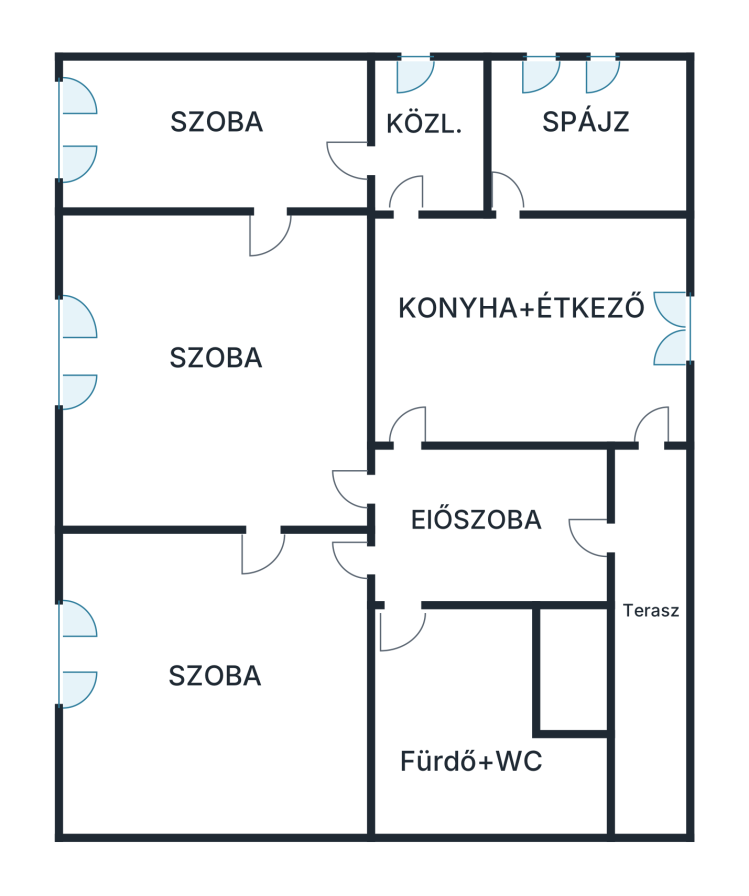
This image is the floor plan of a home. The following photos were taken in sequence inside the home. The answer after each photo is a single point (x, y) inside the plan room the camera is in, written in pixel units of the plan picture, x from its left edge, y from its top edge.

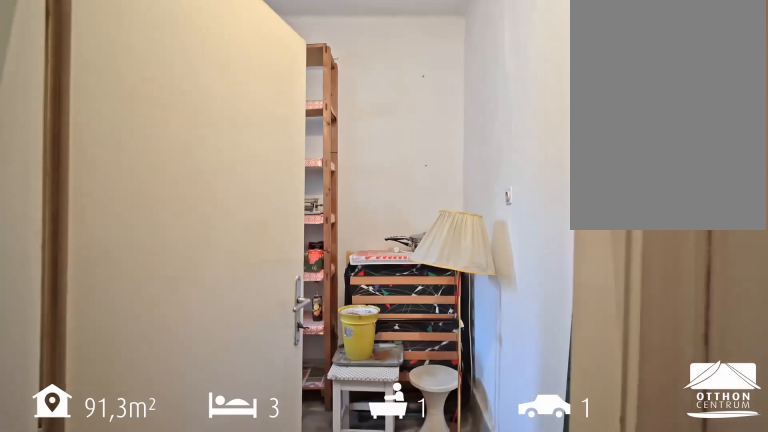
(582, 131)
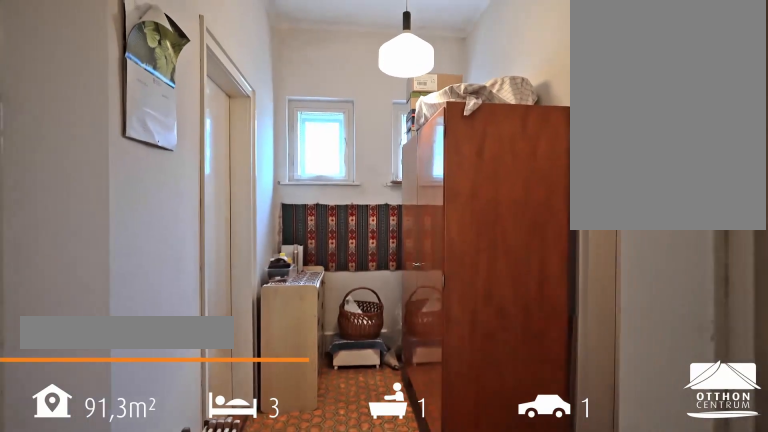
(434, 136)
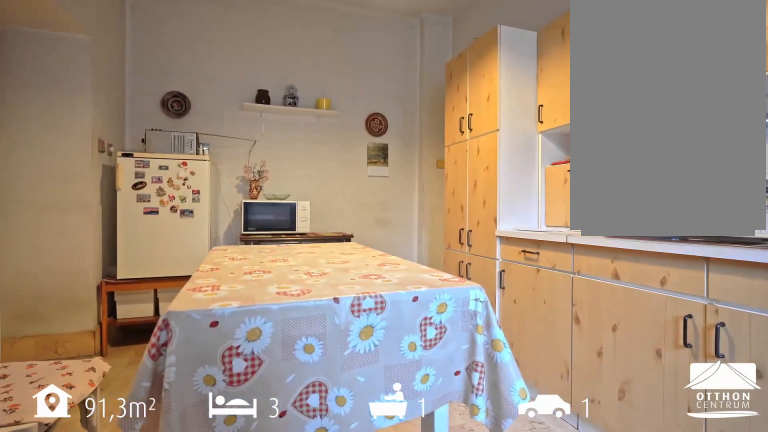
(534, 338)
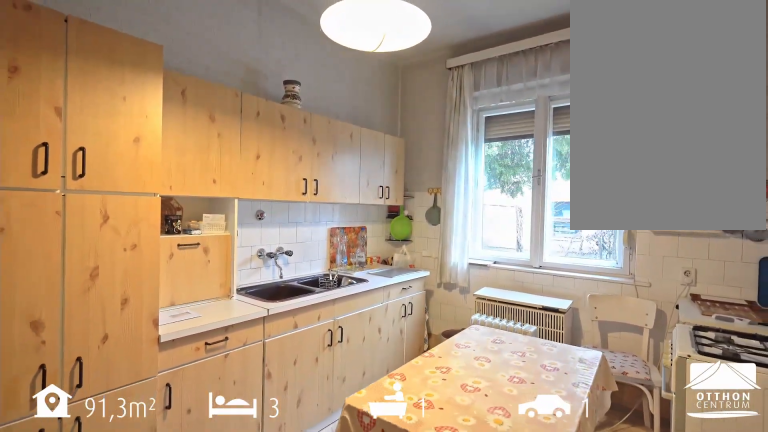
(534, 338)
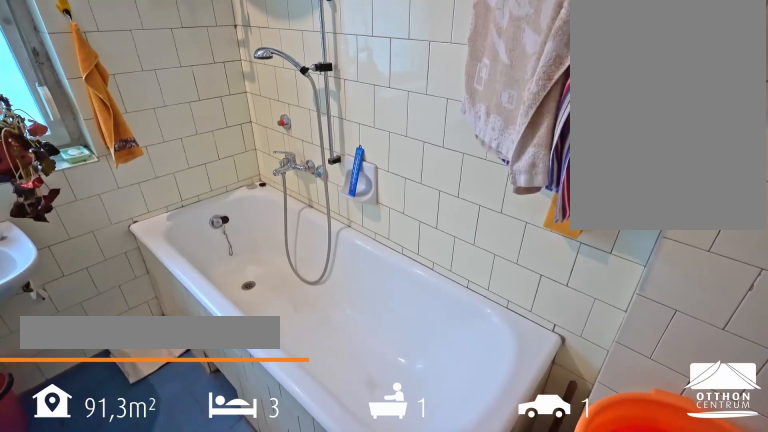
(455, 728)
